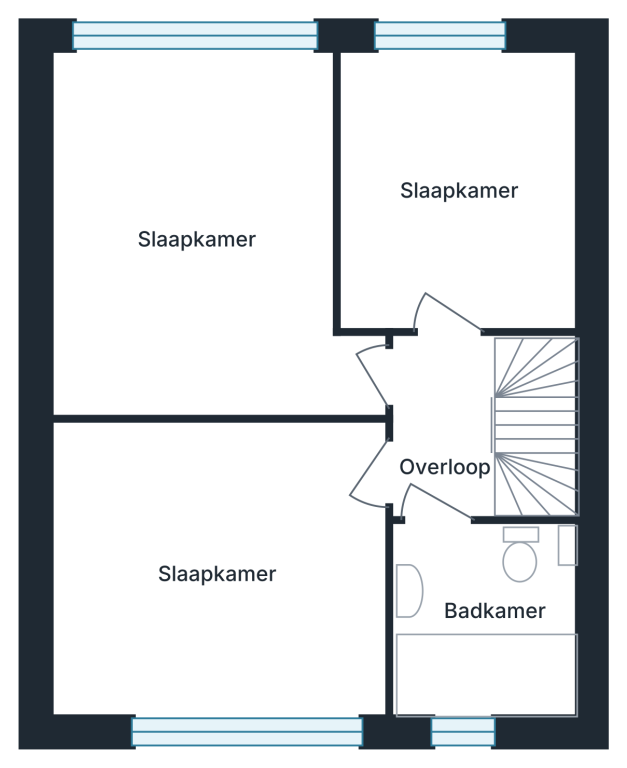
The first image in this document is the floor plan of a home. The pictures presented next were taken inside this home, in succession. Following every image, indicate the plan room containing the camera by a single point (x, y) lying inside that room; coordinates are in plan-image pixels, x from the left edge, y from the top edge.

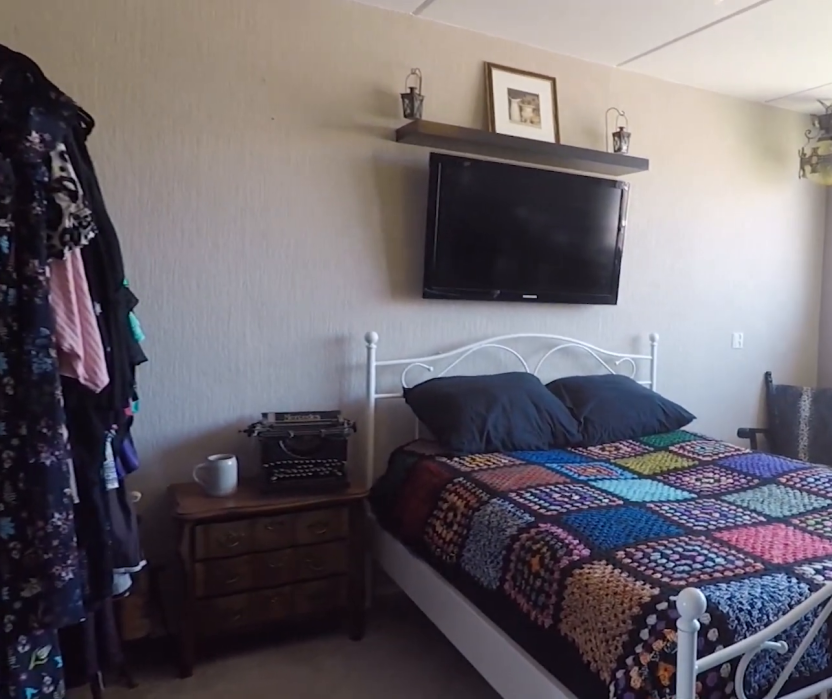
(131, 142)
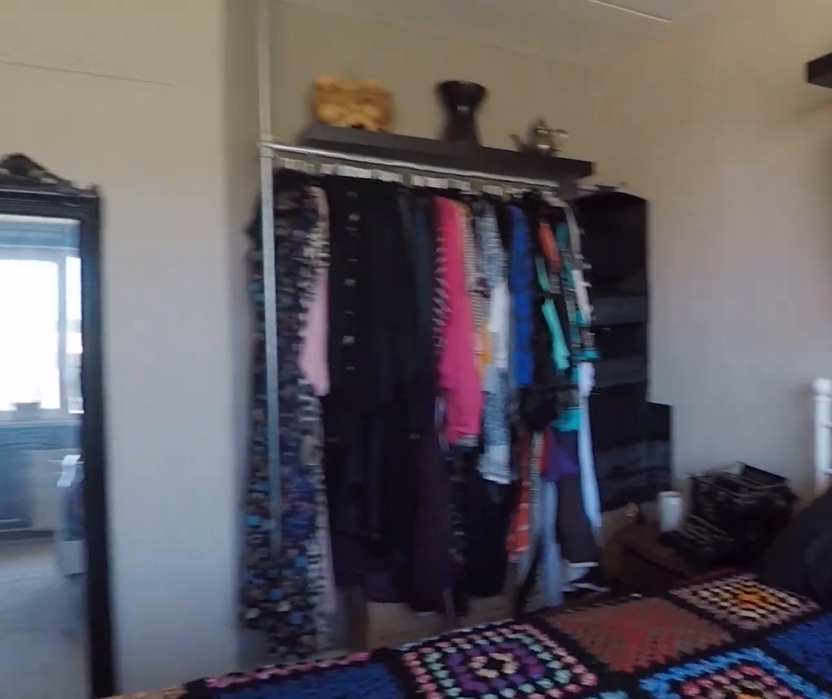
(131, 142)
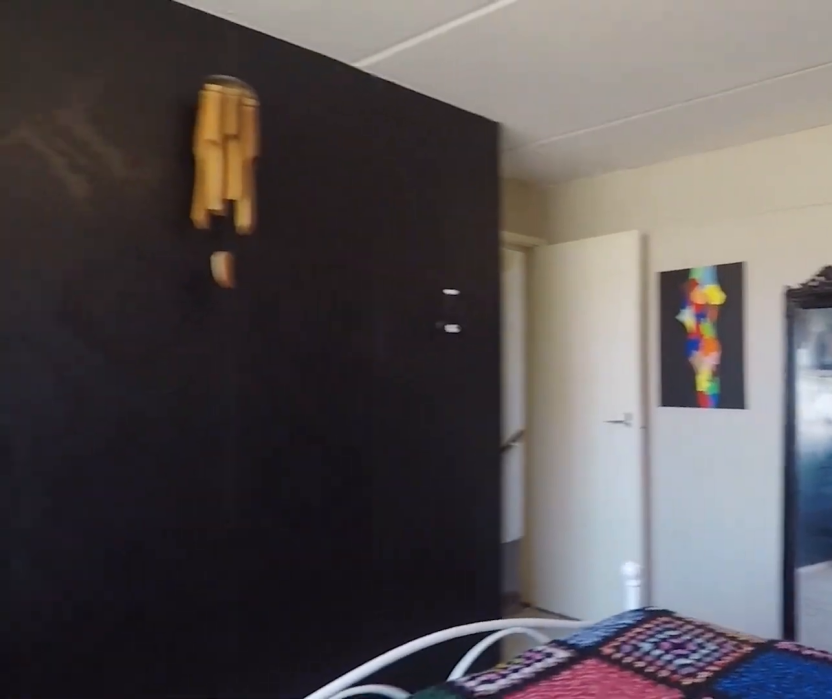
(131, 142)
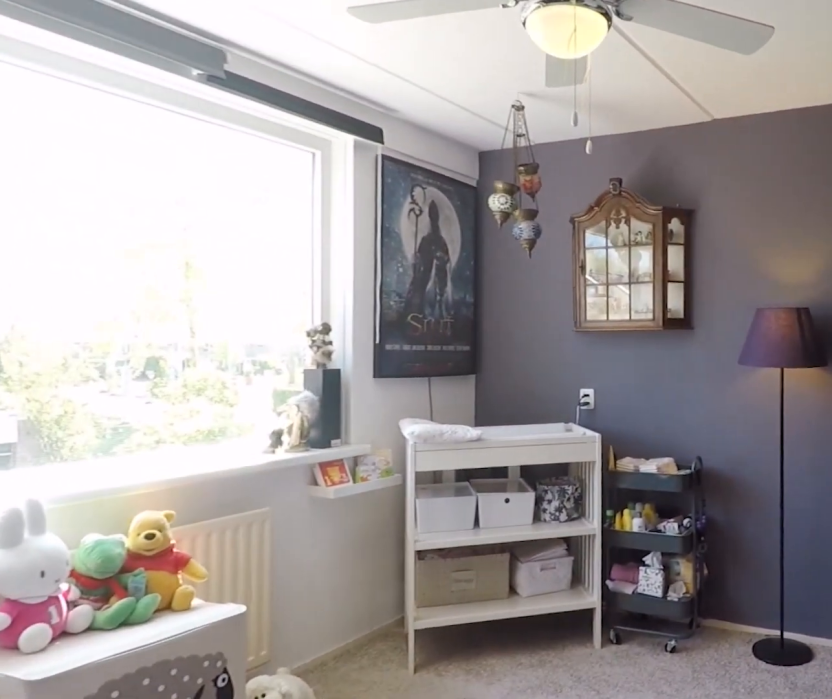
(215, 592)
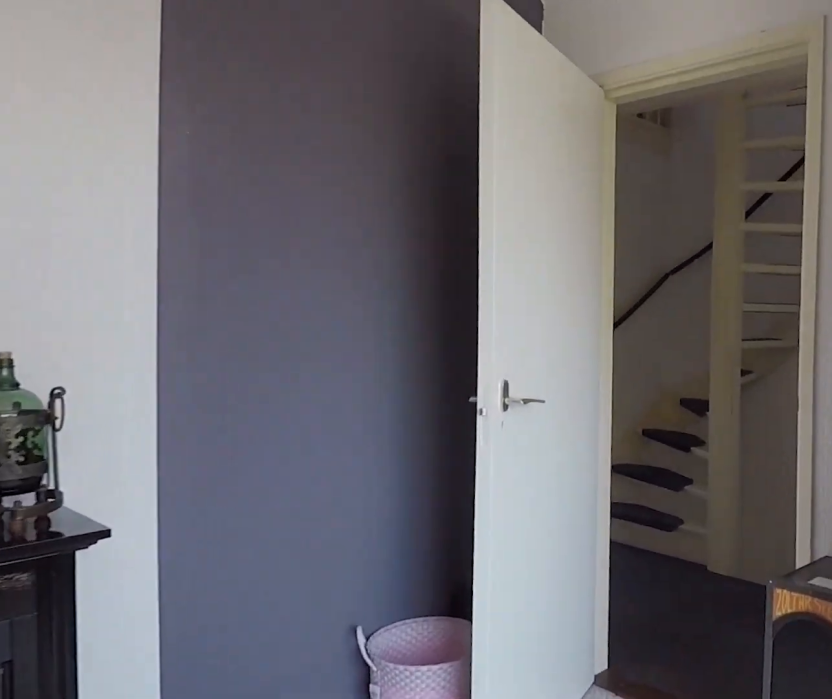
(215, 592)
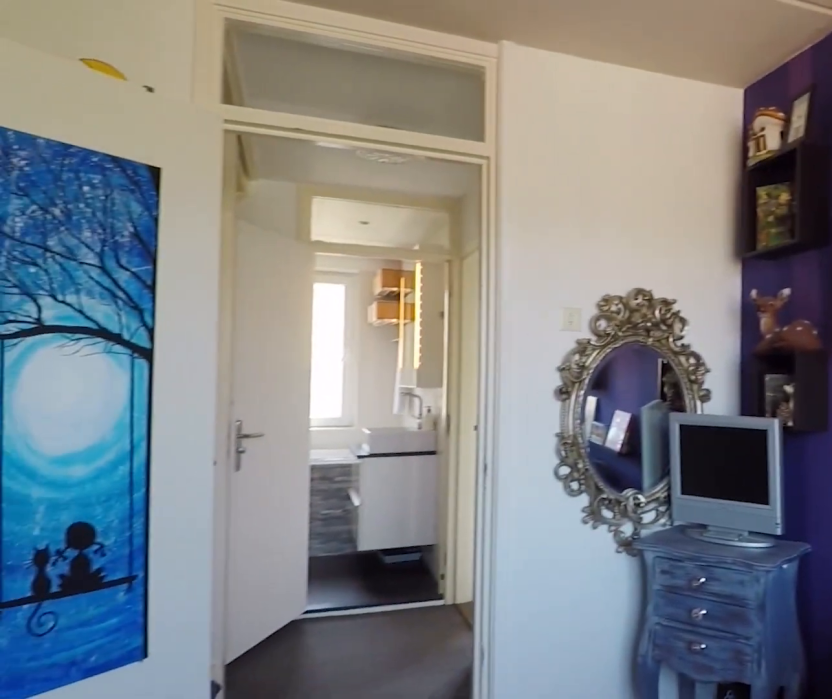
(459, 187)
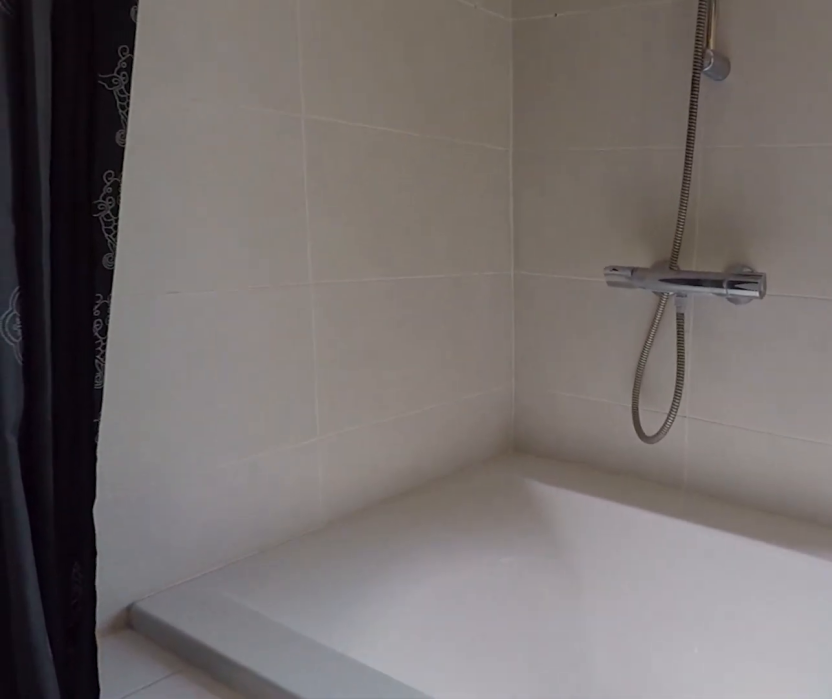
(485, 622)
